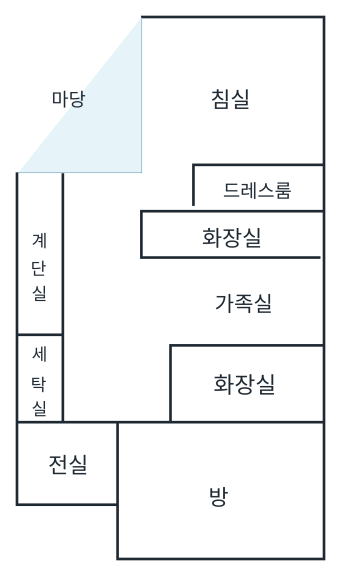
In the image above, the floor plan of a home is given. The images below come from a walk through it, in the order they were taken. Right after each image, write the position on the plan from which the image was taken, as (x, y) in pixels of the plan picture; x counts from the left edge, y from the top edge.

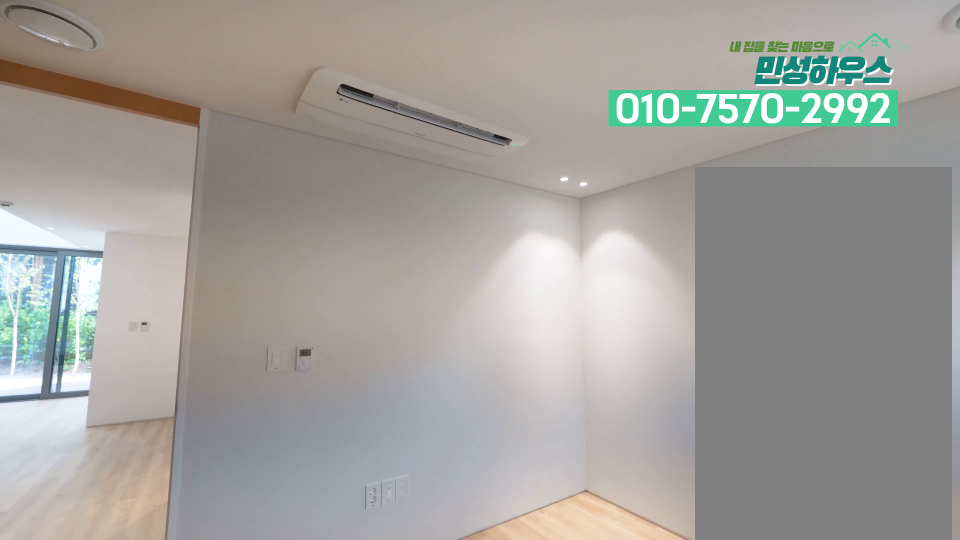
(183, 541)
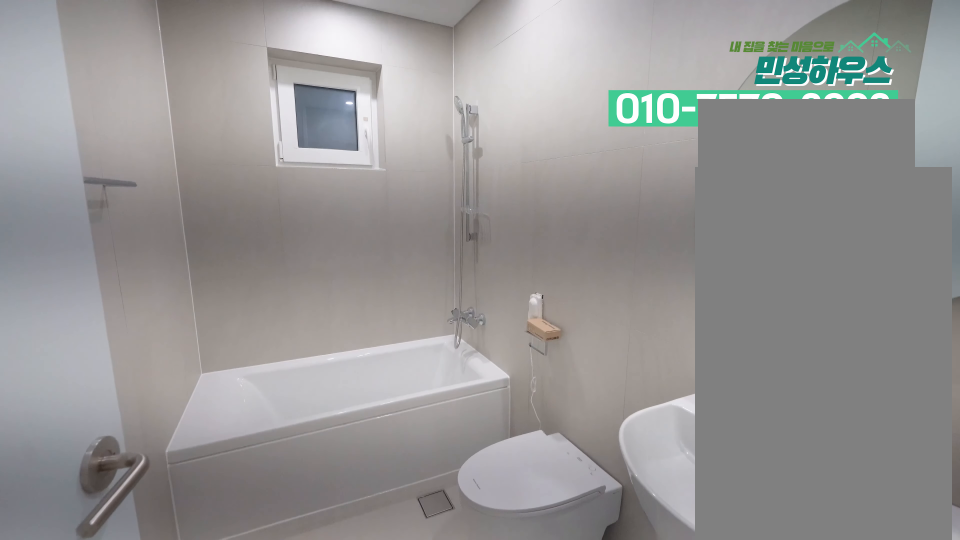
(188, 398)
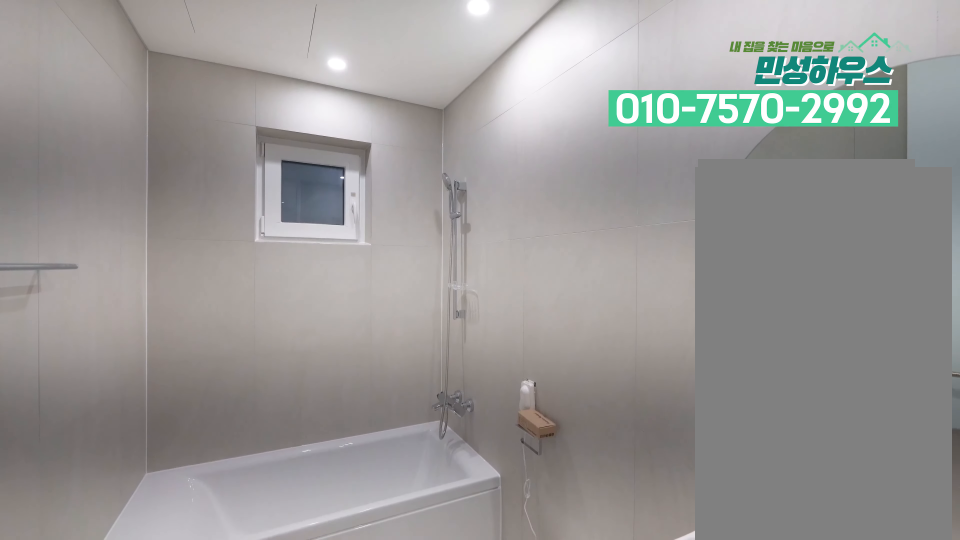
(188, 398)
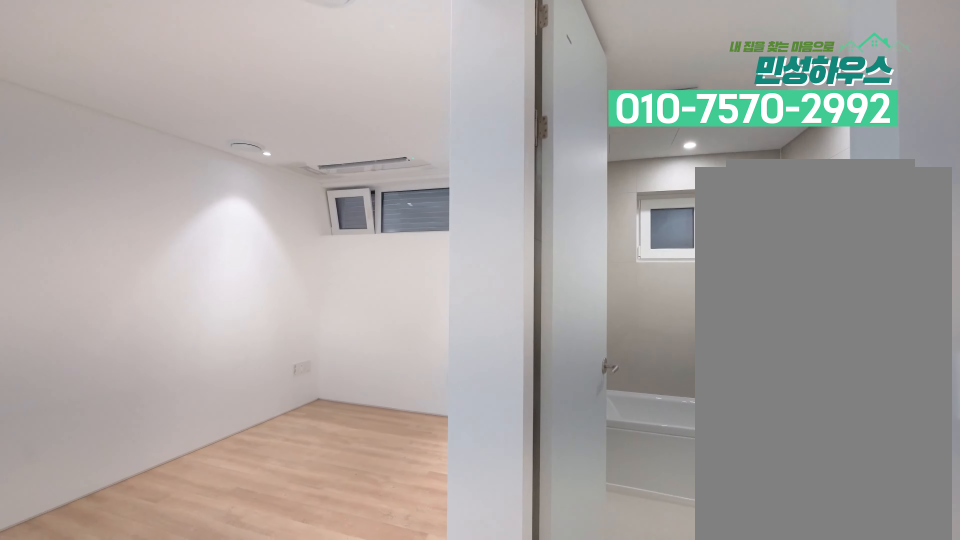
(118, 398)
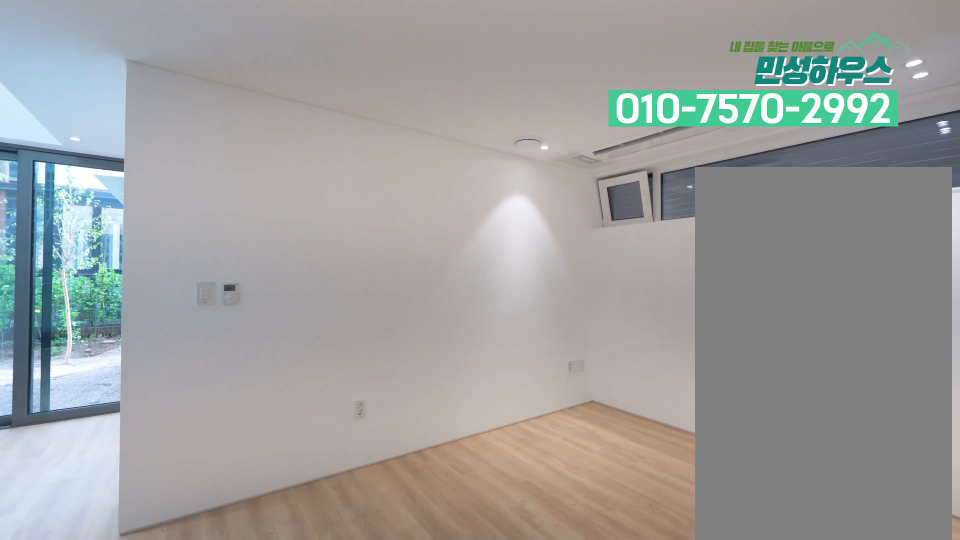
(120, 398)
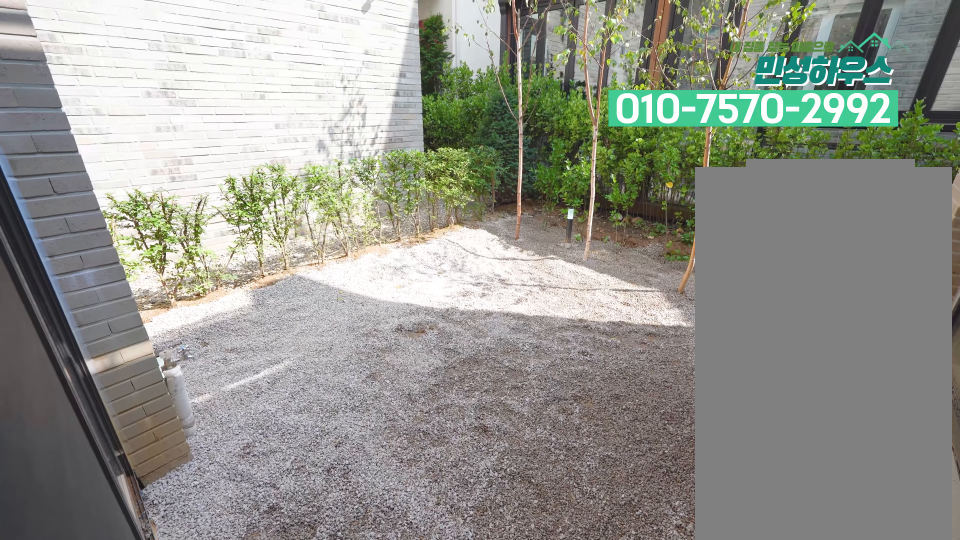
(116, 198)
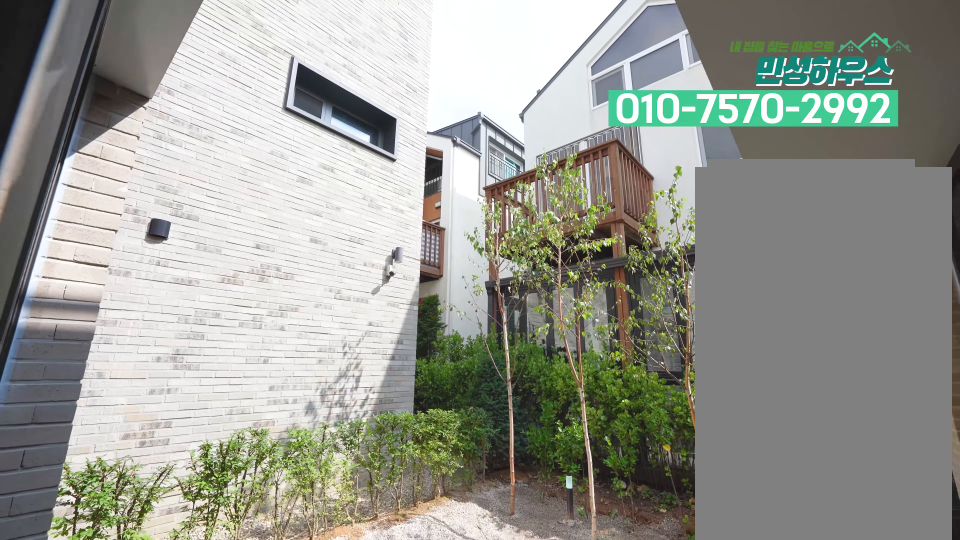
(114, 198)
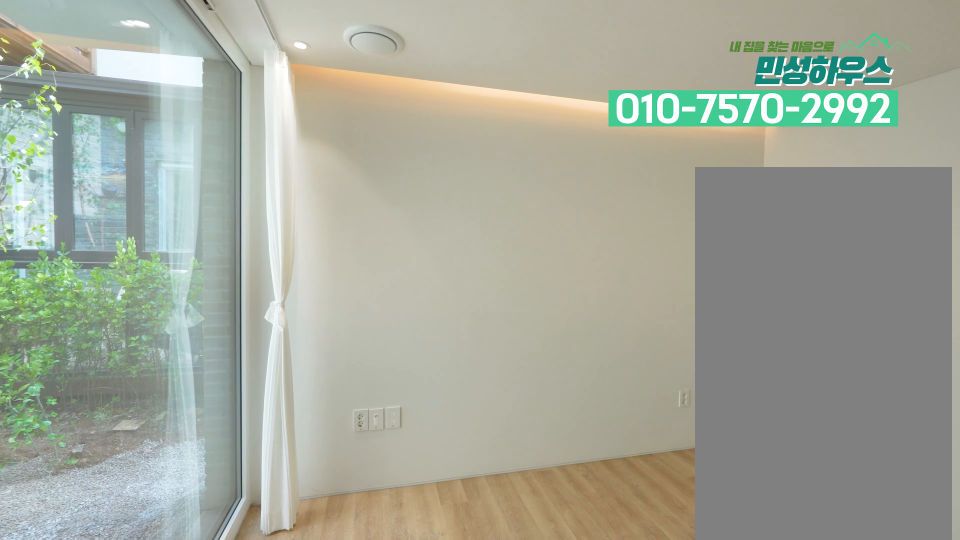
(174, 156)
